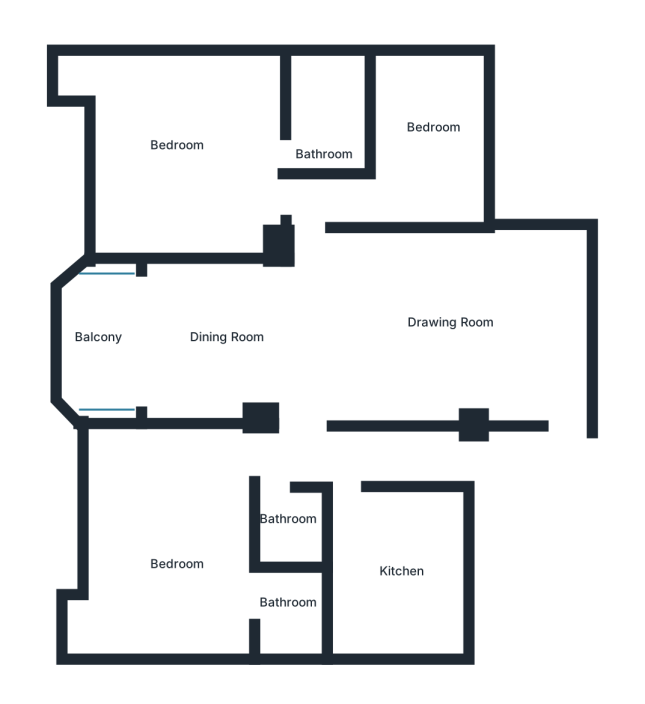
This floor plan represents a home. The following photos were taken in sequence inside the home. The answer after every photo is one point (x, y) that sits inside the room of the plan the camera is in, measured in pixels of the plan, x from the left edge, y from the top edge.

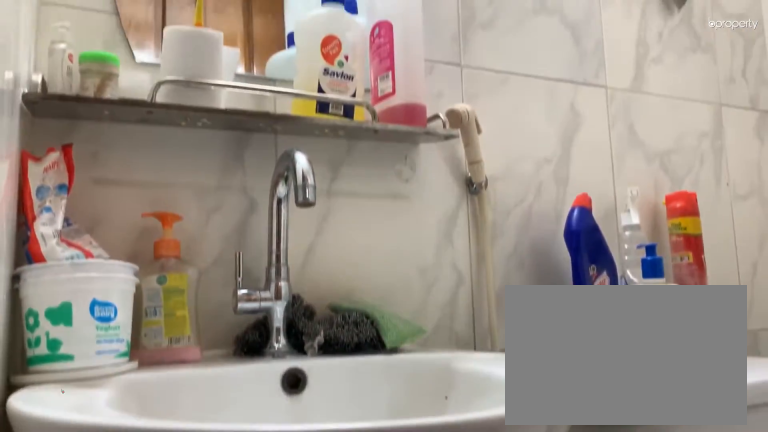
(290, 527)
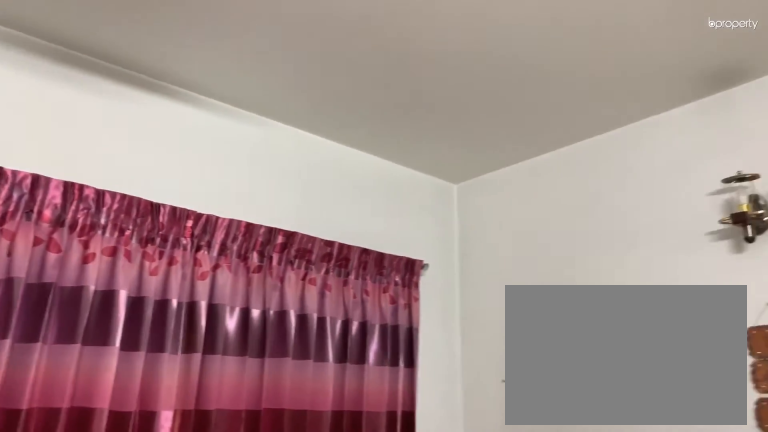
(182, 562)
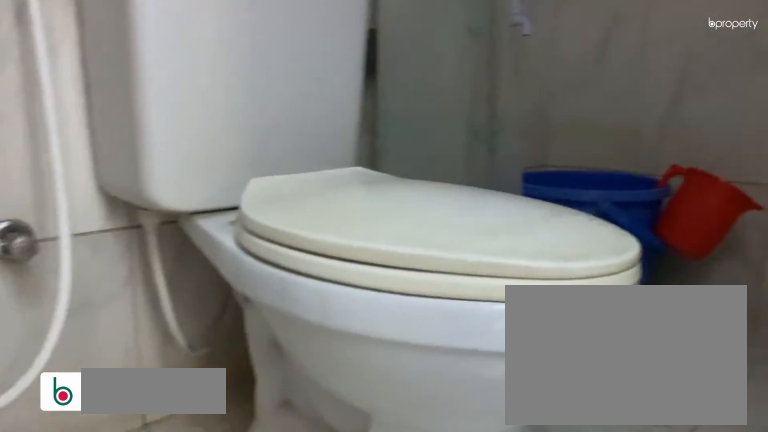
(292, 609)
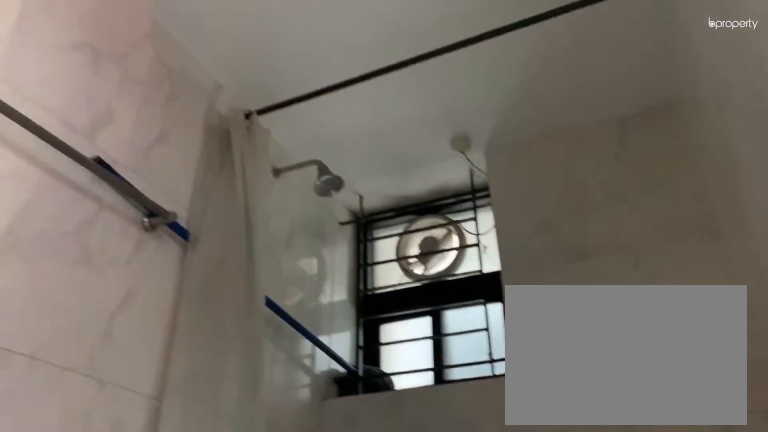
(292, 609)
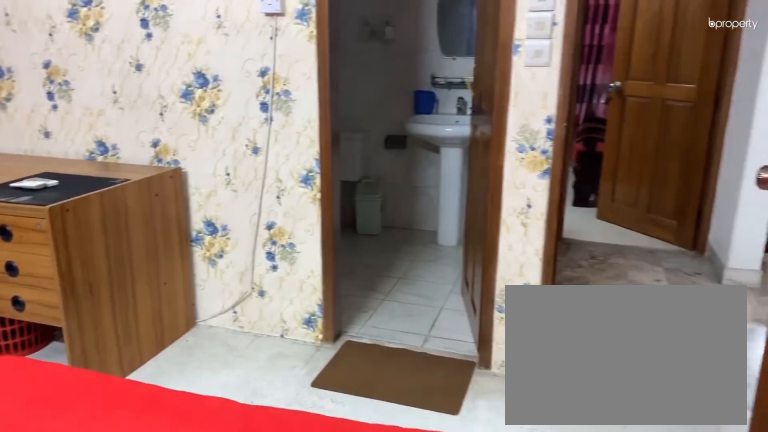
(211, 147)
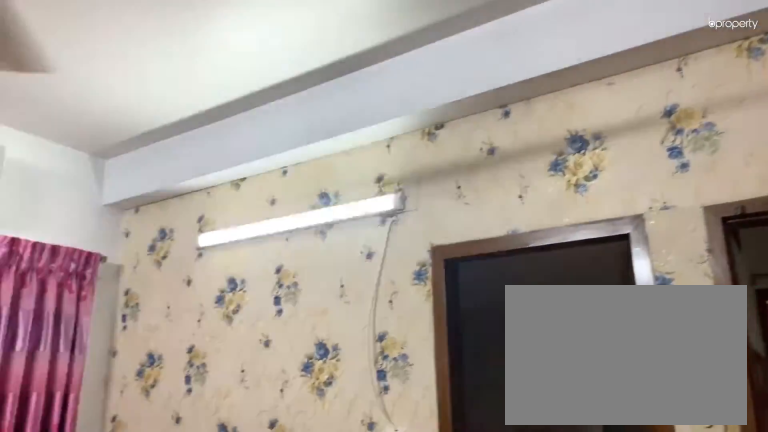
(211, 147)
